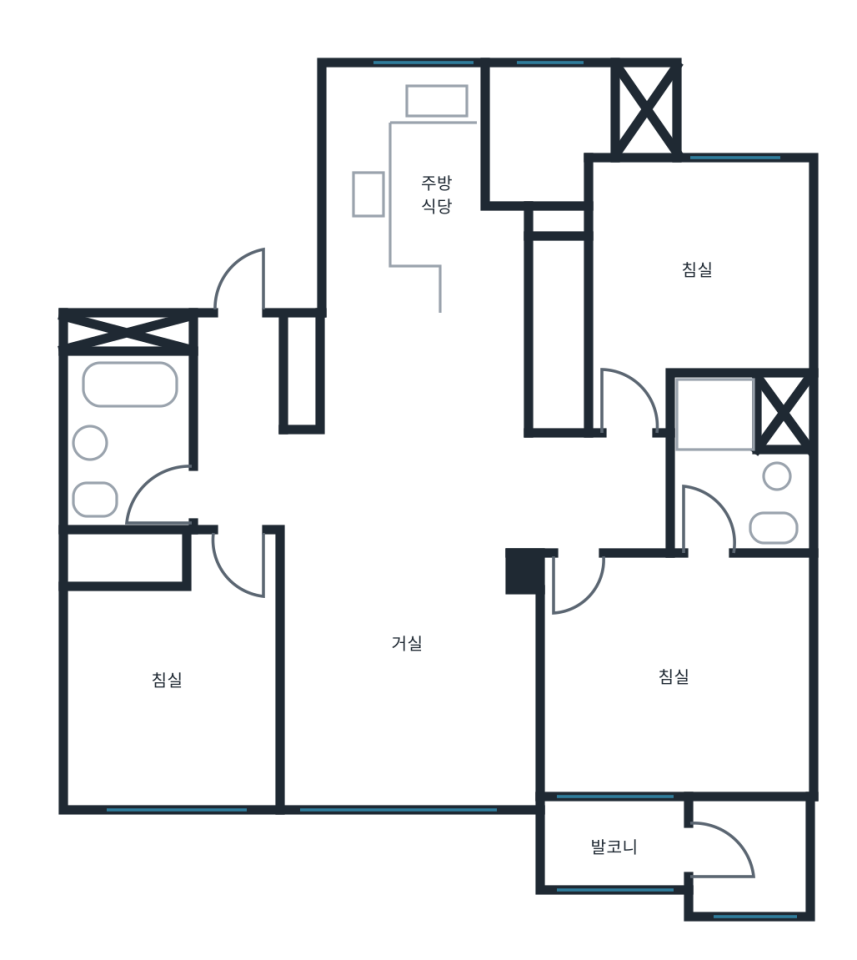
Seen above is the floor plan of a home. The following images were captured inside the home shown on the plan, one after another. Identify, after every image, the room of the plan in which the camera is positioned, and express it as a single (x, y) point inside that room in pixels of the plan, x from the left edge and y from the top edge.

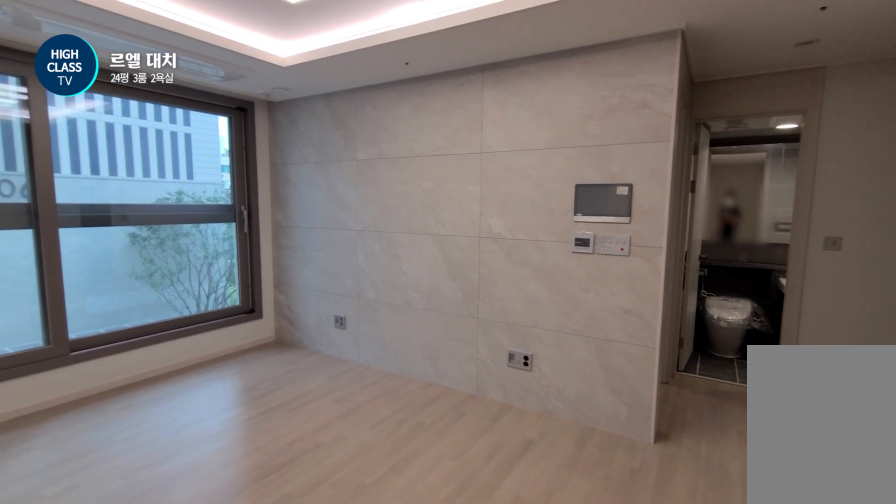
(408, 619)
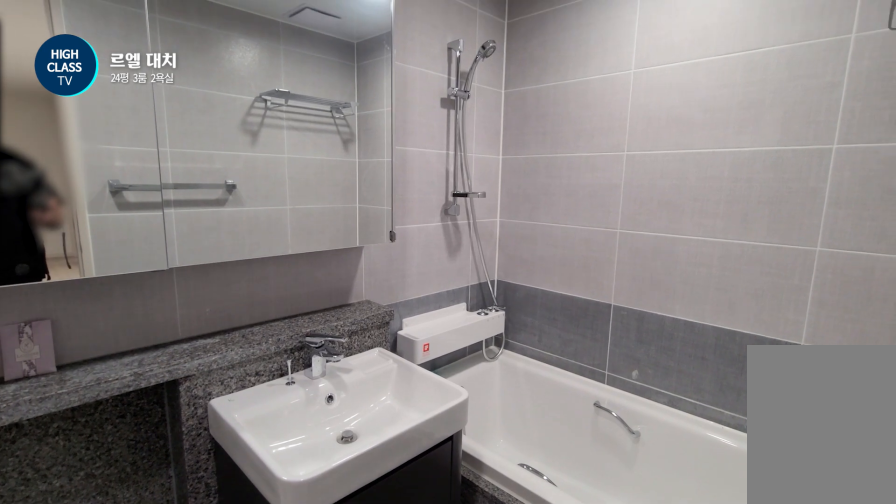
(124, 441)
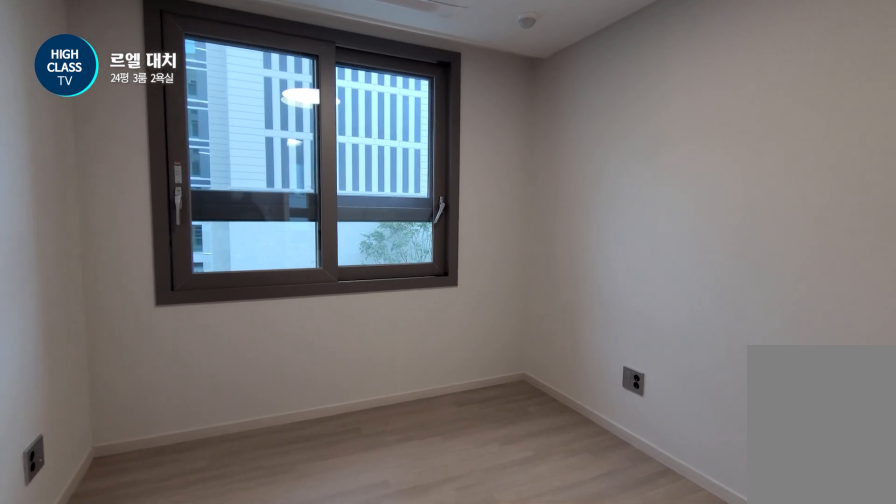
(173, 669)
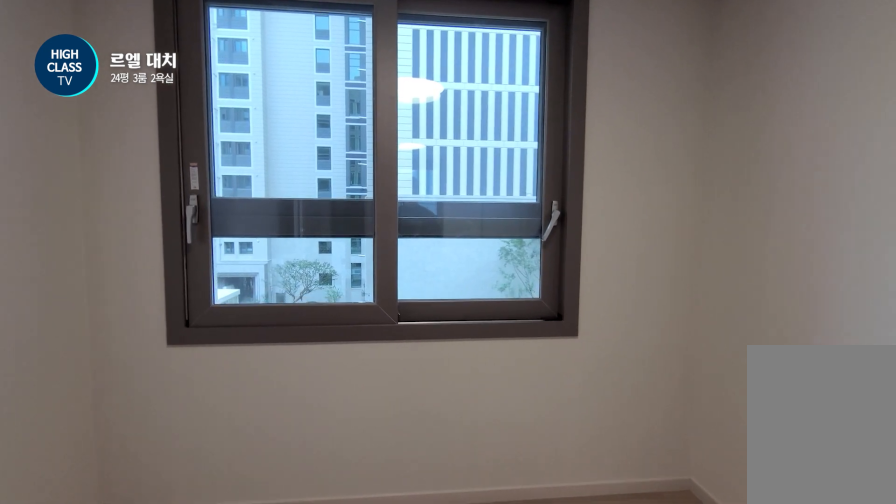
(173, 669)
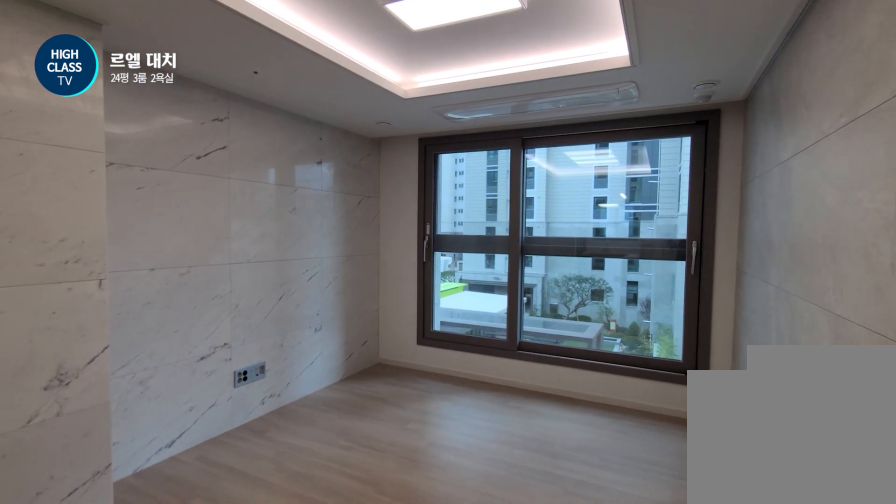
(408, 619)
